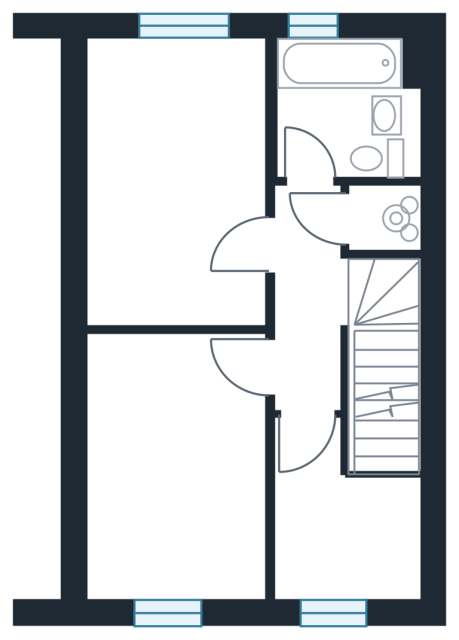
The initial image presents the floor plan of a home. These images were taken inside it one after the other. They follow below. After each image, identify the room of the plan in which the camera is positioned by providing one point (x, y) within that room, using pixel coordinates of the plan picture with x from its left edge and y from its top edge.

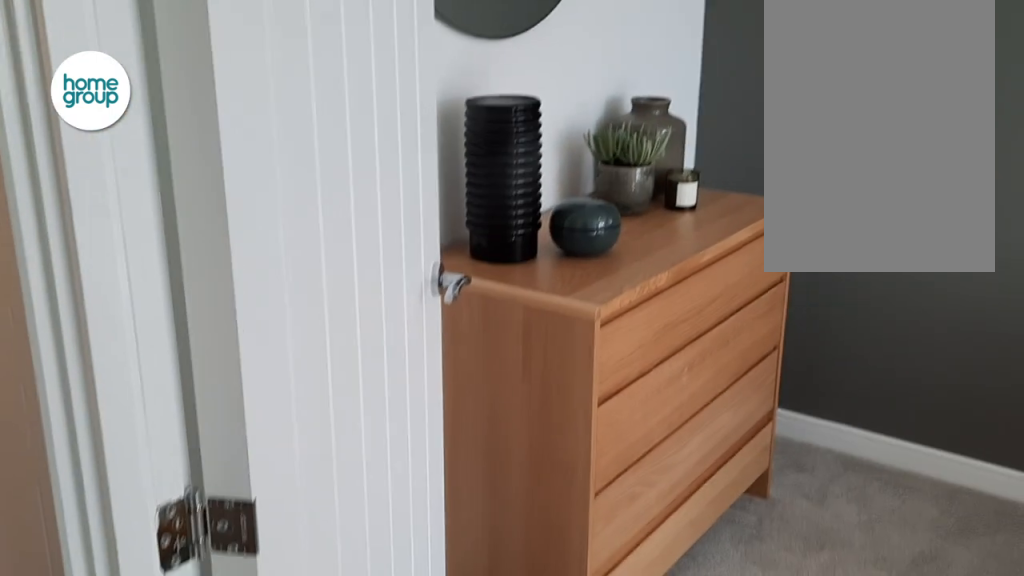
(176, 186)
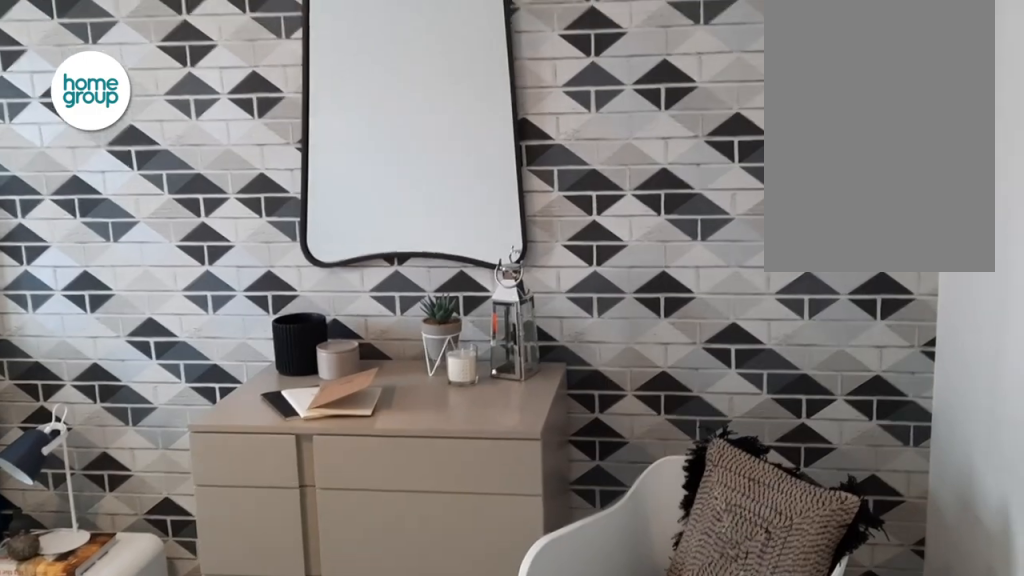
(171, 465)
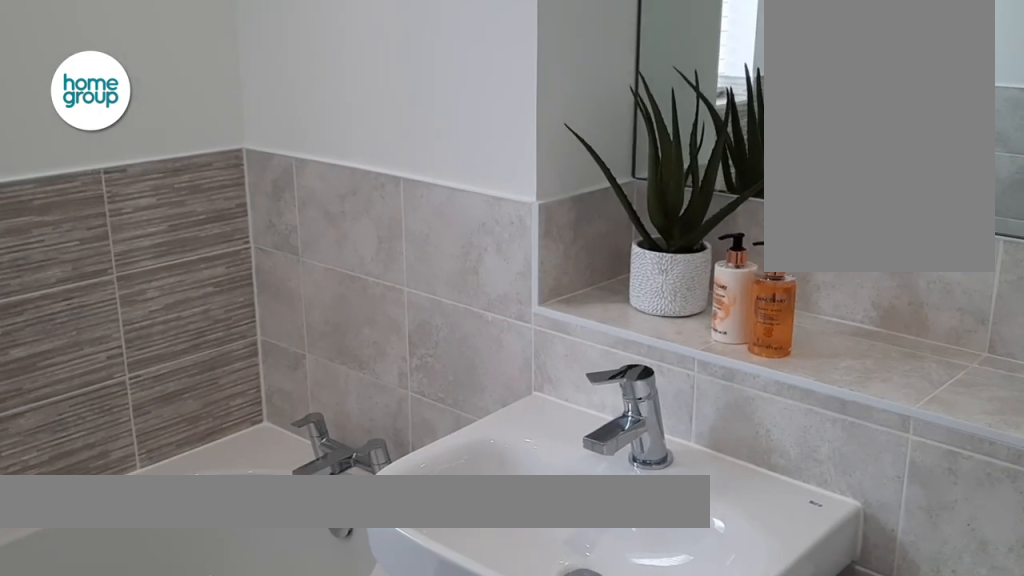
(342, 111)
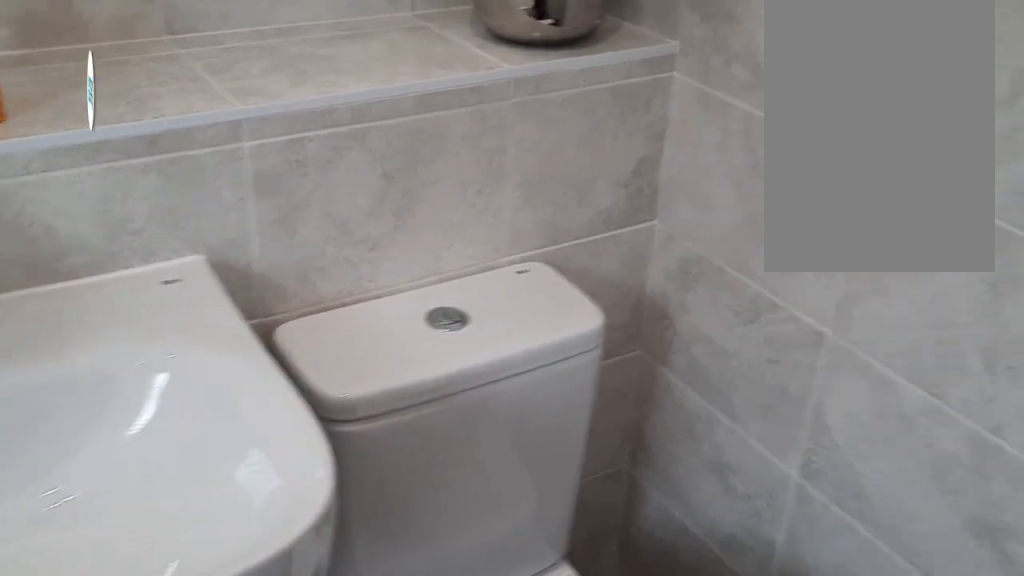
(342, 111)
